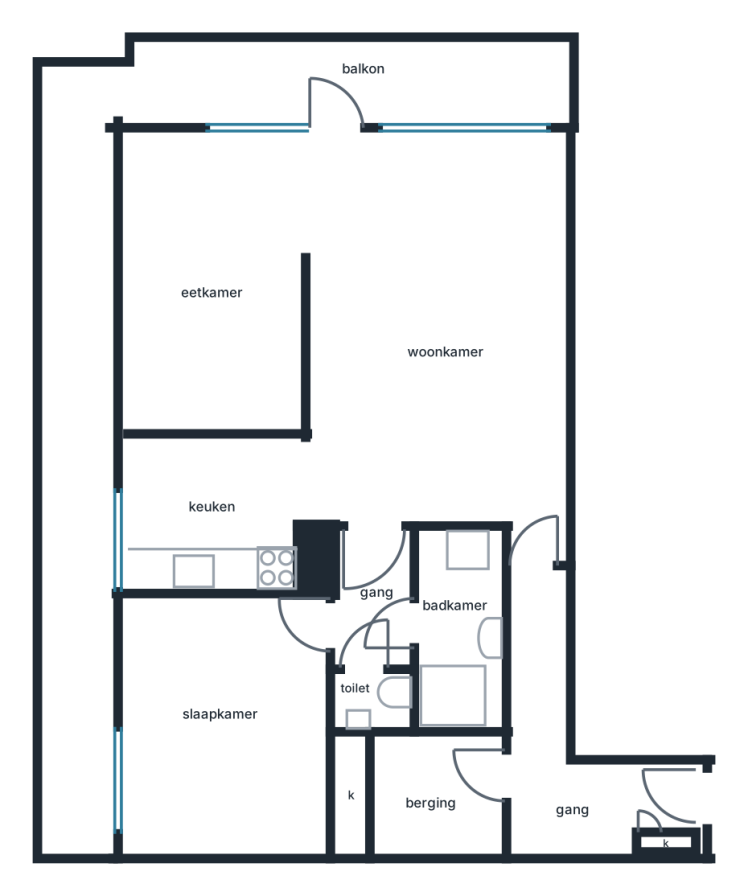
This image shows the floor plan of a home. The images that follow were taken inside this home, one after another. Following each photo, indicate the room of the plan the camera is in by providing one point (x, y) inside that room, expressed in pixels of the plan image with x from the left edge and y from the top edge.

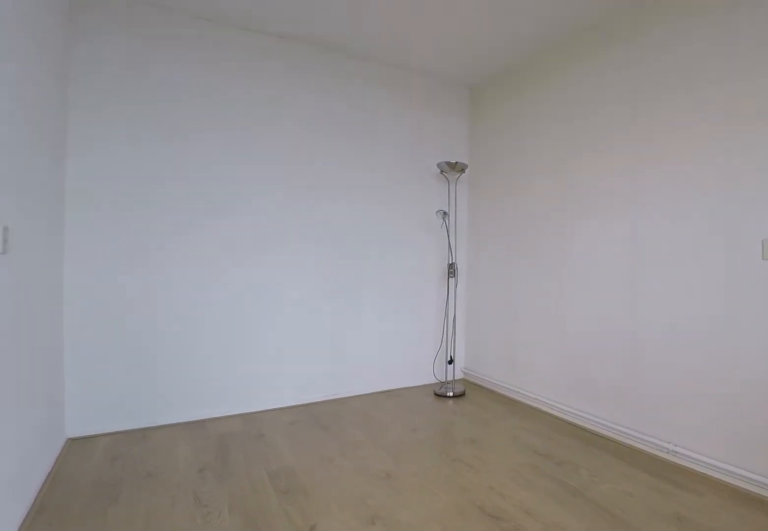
(216, 281)
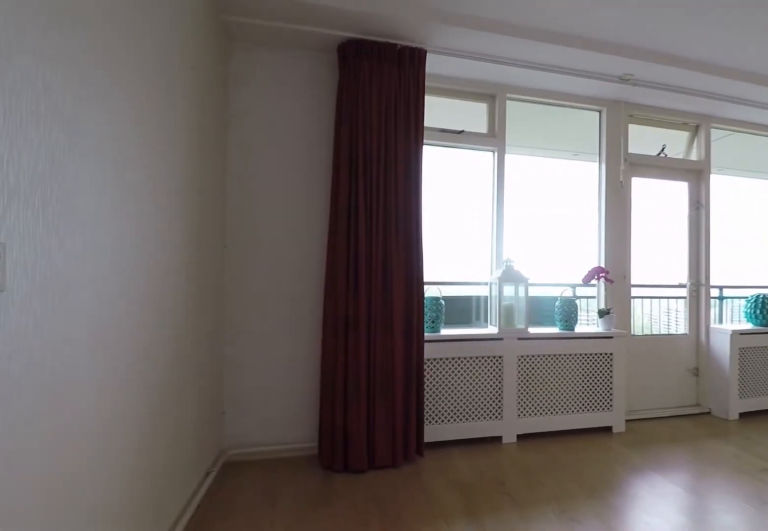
(216, 281)
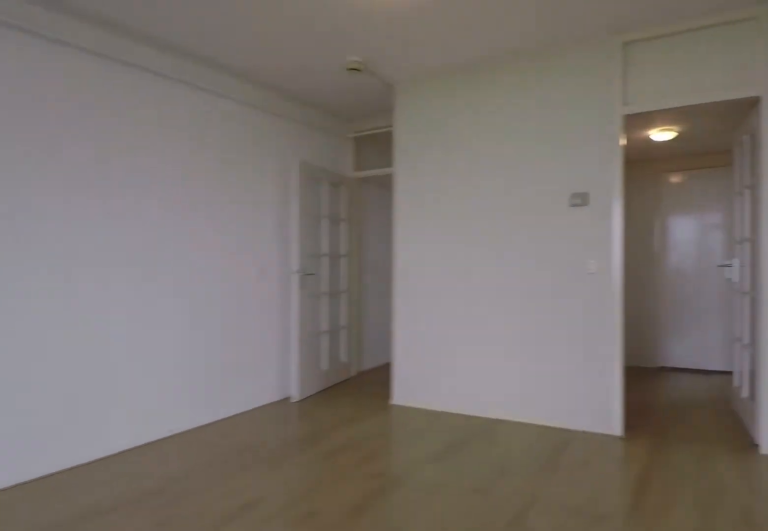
(438, 333)
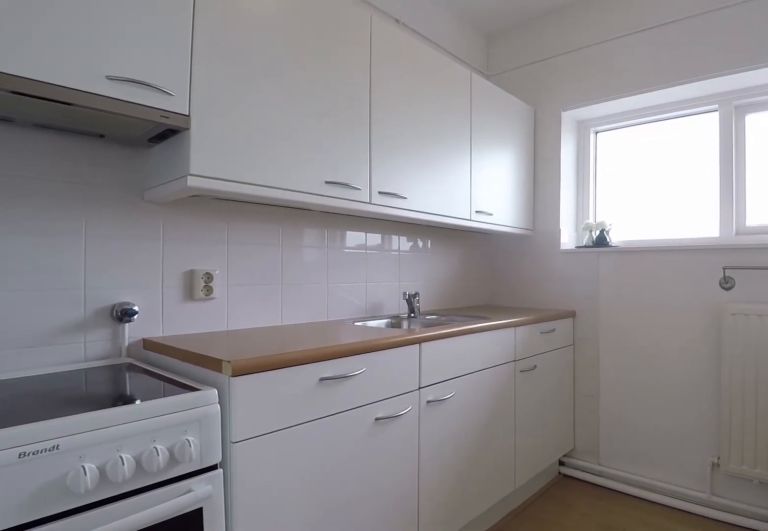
(211, 566)
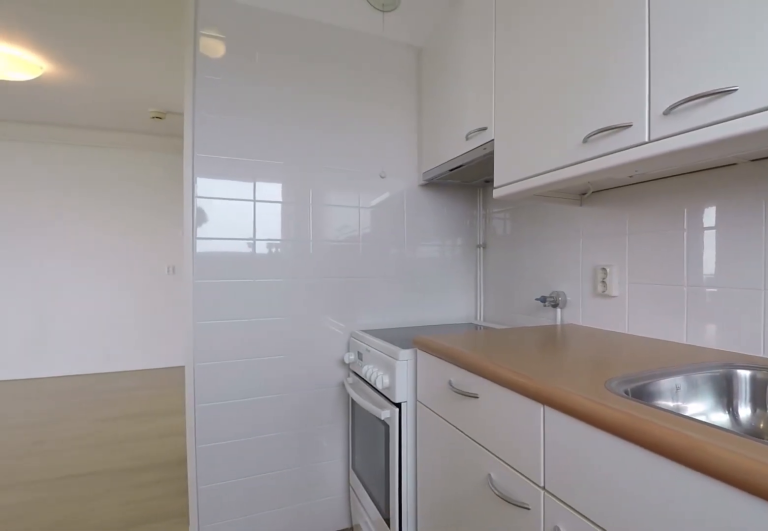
(211, 566)
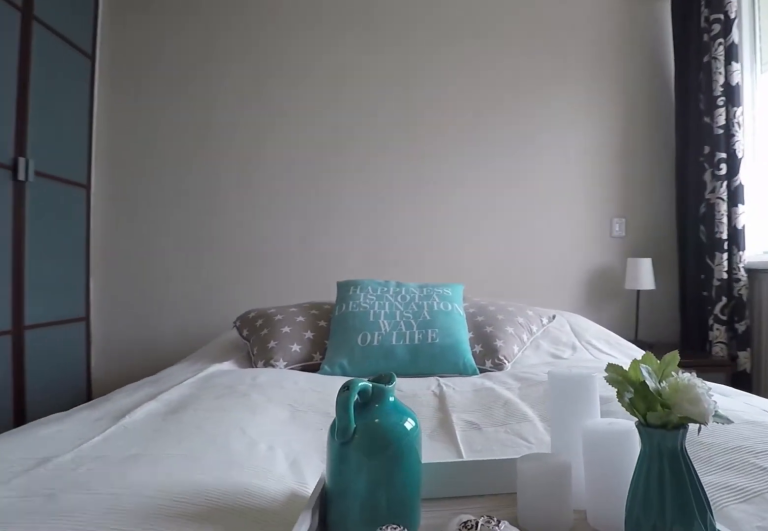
(228, 726)
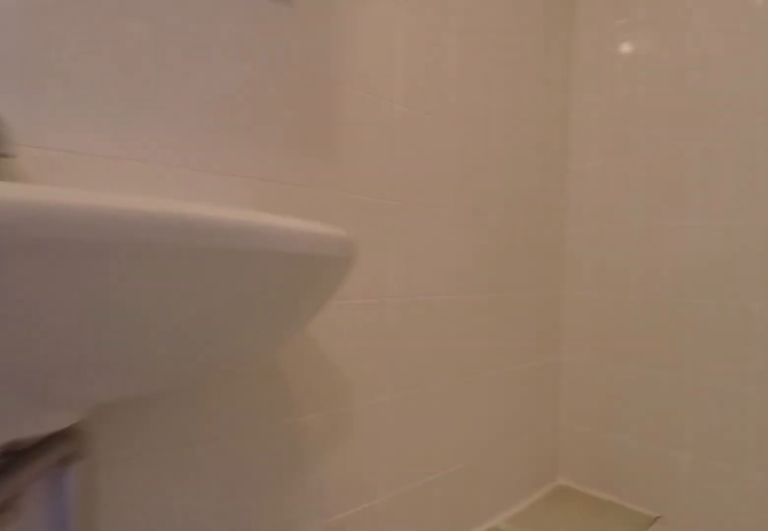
(467, 642)
